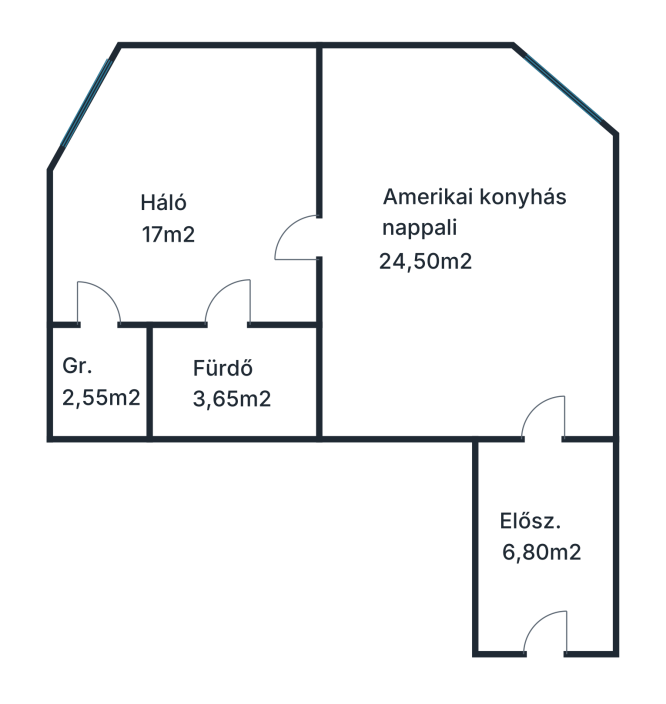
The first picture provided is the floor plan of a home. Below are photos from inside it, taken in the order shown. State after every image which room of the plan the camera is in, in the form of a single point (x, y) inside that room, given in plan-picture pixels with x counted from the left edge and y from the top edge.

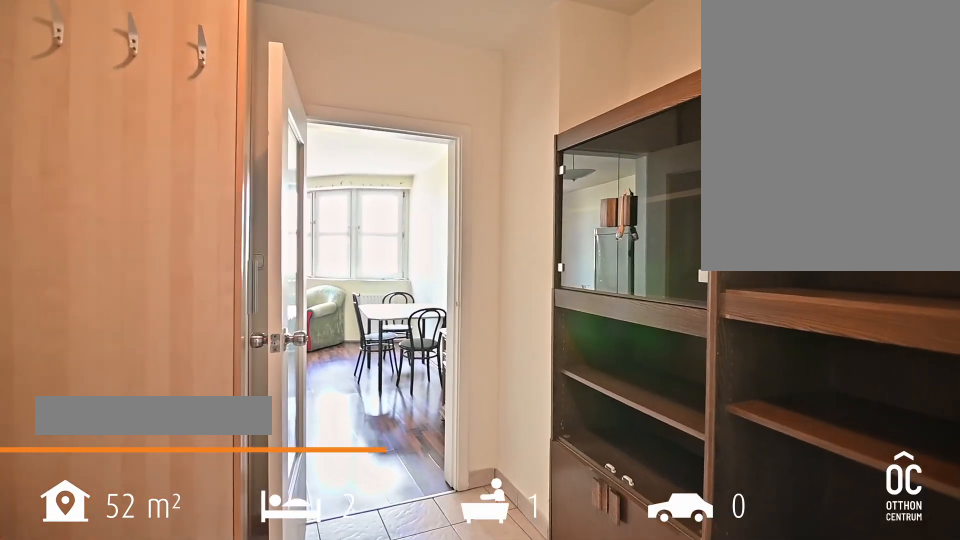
(544, 543)
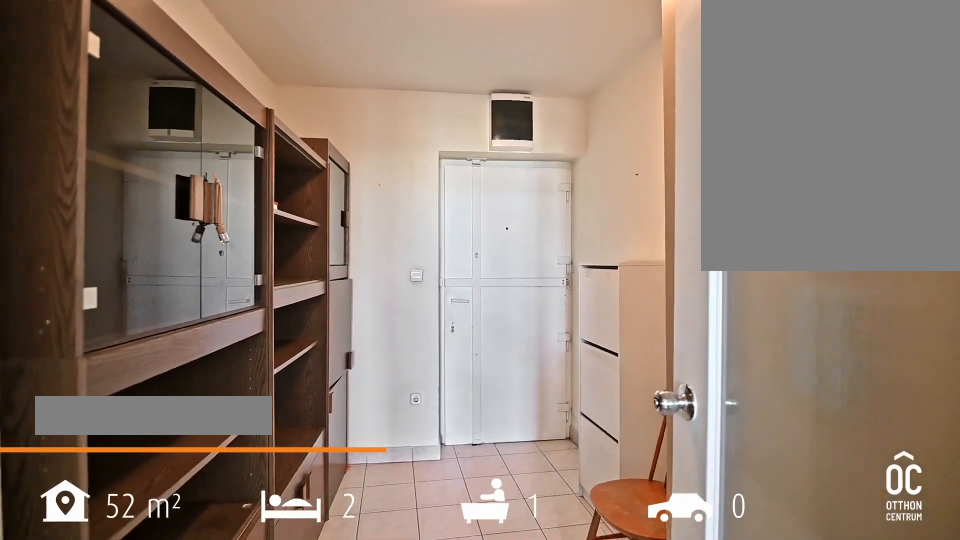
(544, 543)
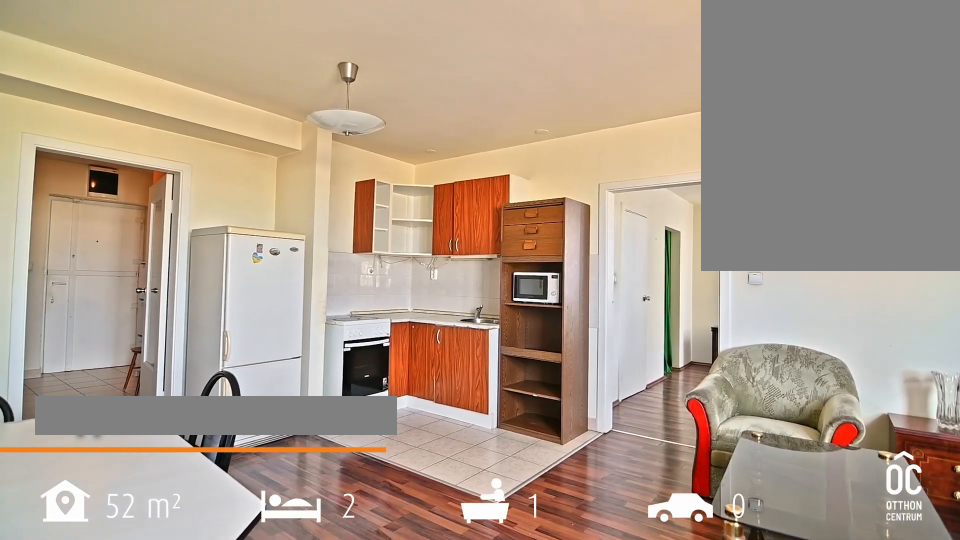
(458, 263)
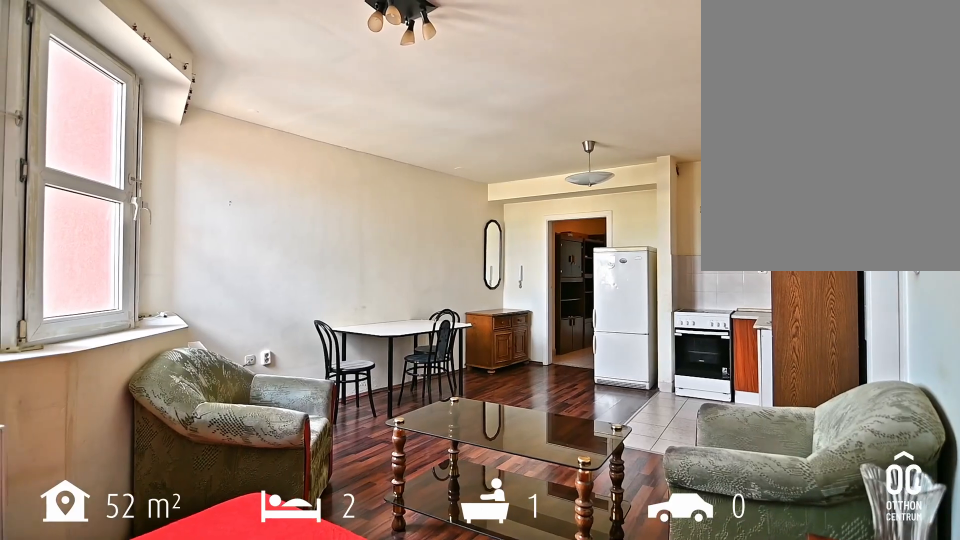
(458, 263)
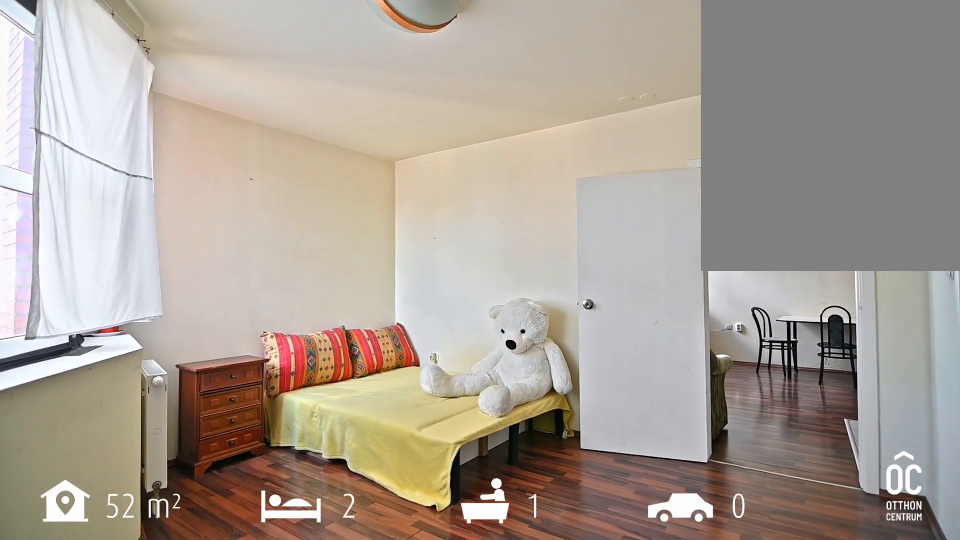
(194, 196)
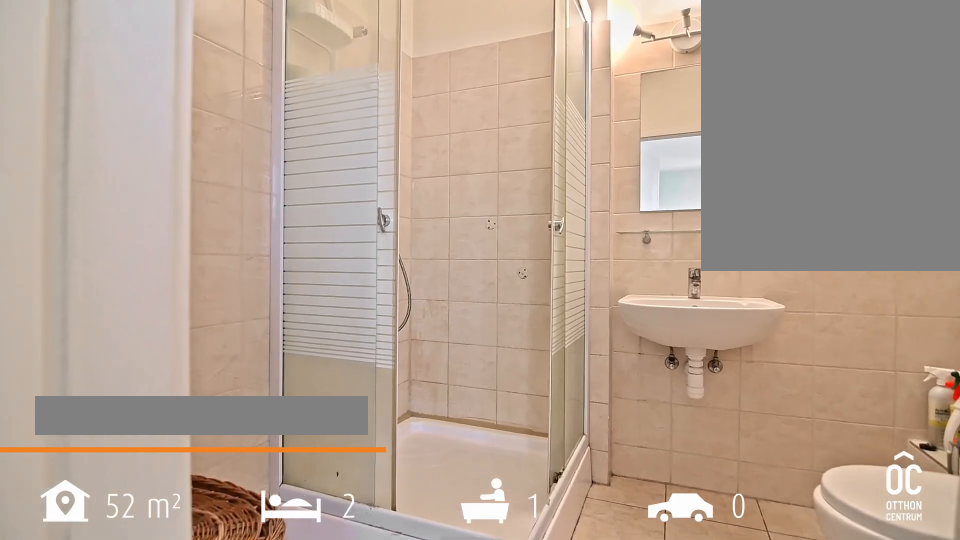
(233, 384)
